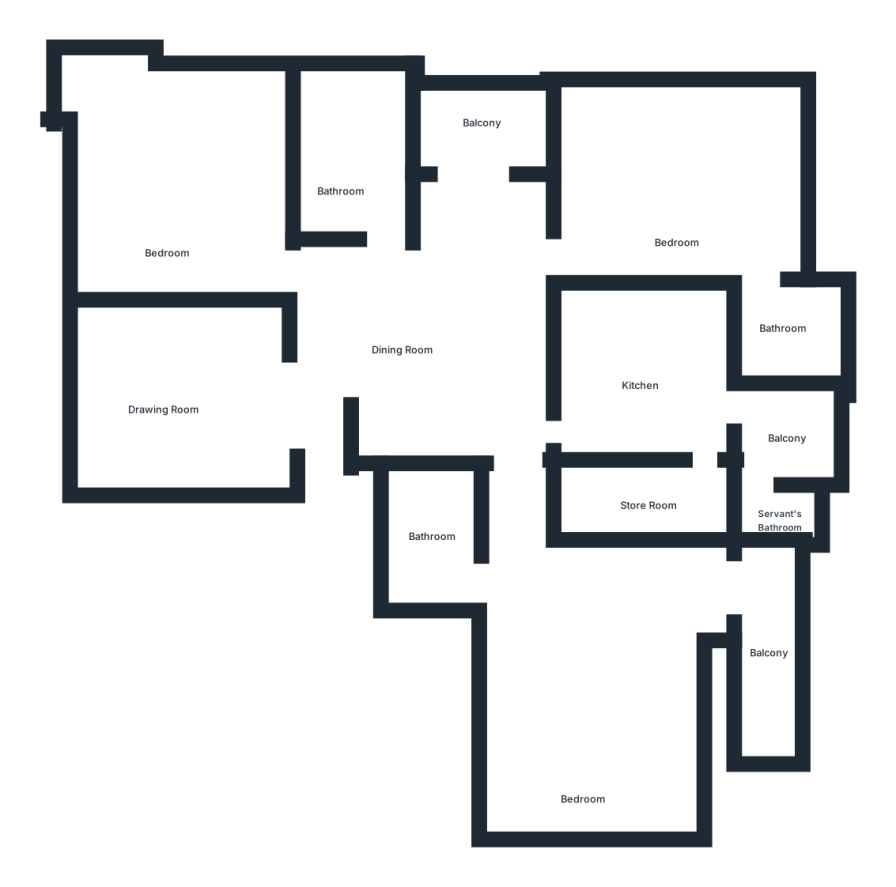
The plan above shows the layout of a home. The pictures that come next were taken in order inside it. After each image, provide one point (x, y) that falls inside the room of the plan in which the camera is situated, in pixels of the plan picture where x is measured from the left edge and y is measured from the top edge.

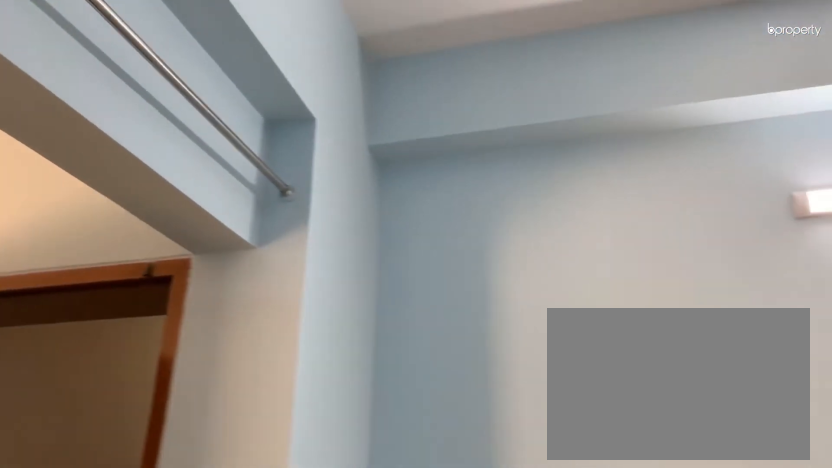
(161, 387)
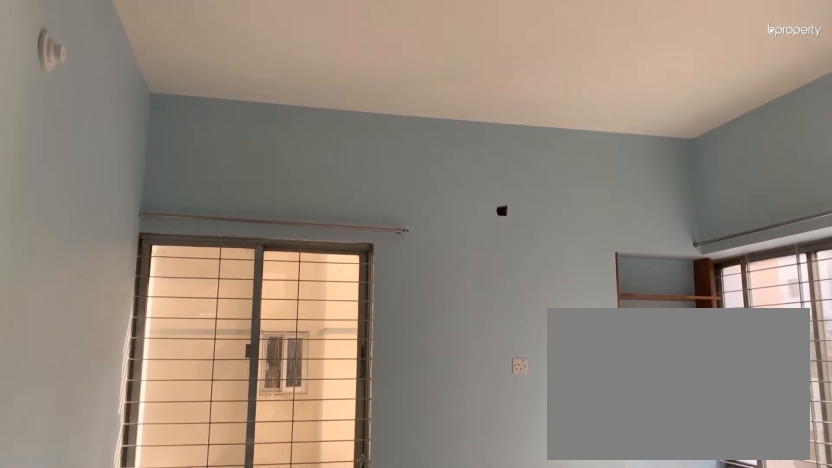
(167, 205)
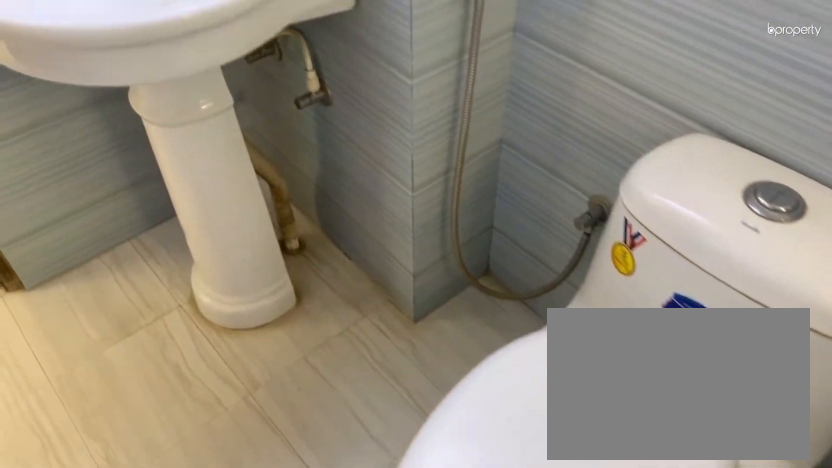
(343, 173)
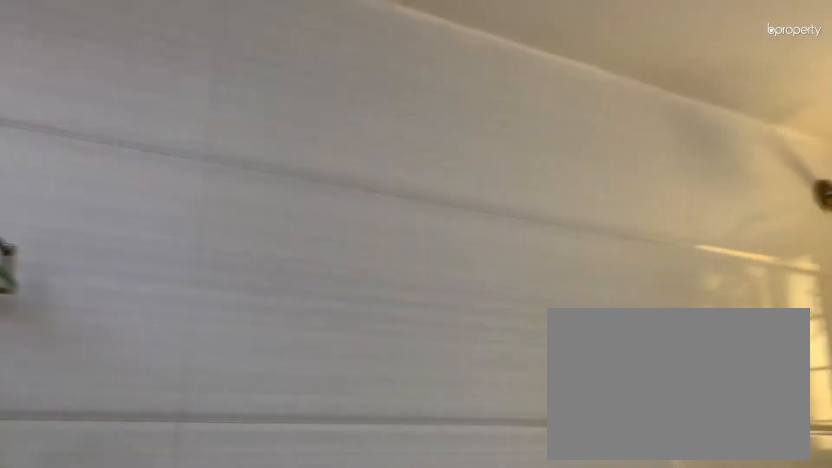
(343, 173)
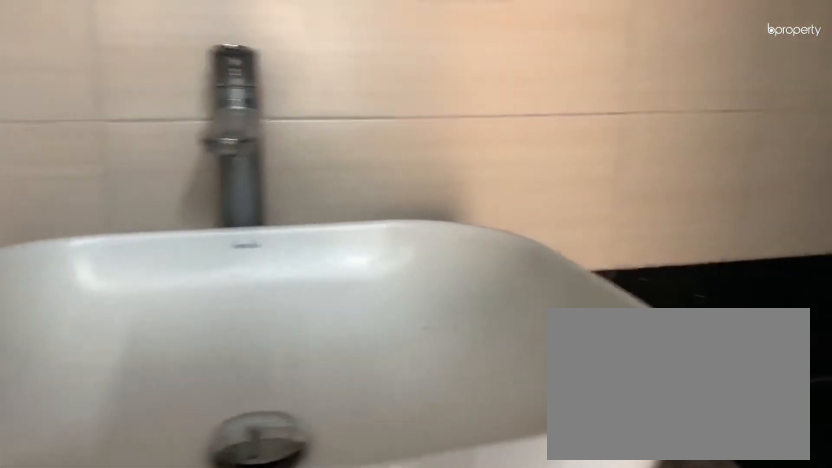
(425, 544)
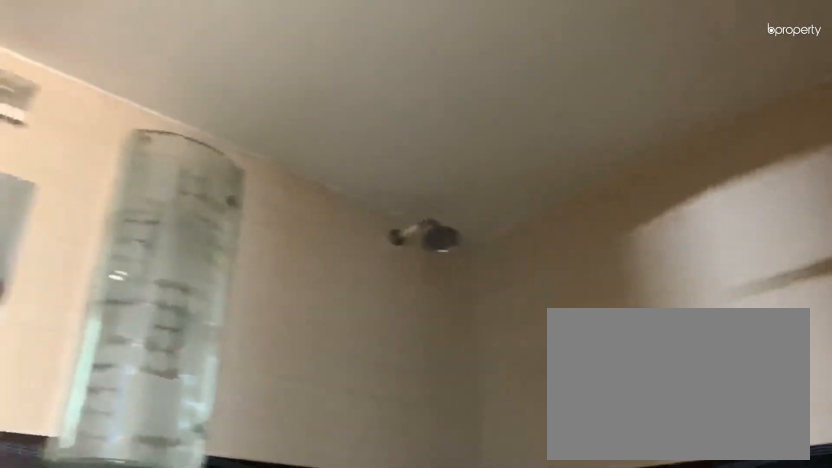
(425, 544)
